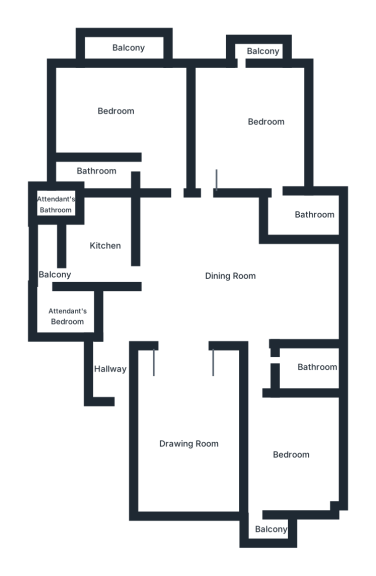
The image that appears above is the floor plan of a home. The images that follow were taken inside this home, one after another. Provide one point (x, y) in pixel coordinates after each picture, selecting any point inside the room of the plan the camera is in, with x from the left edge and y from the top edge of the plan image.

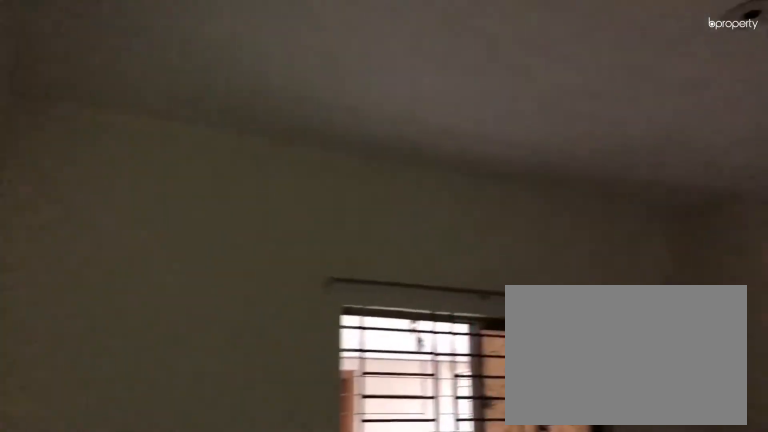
(280, 449)
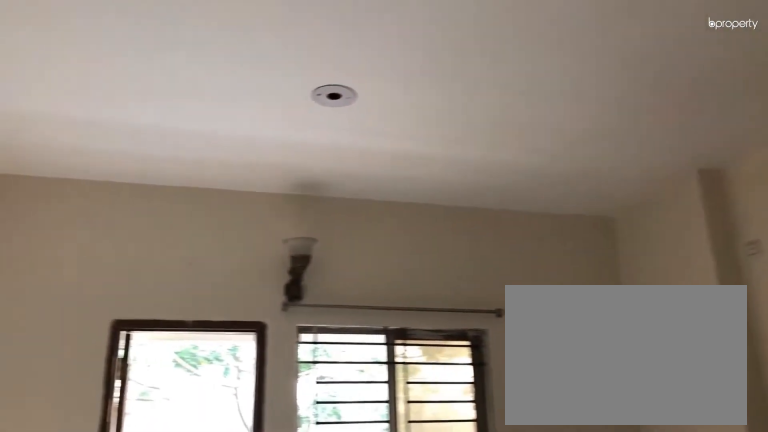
(253, 104)
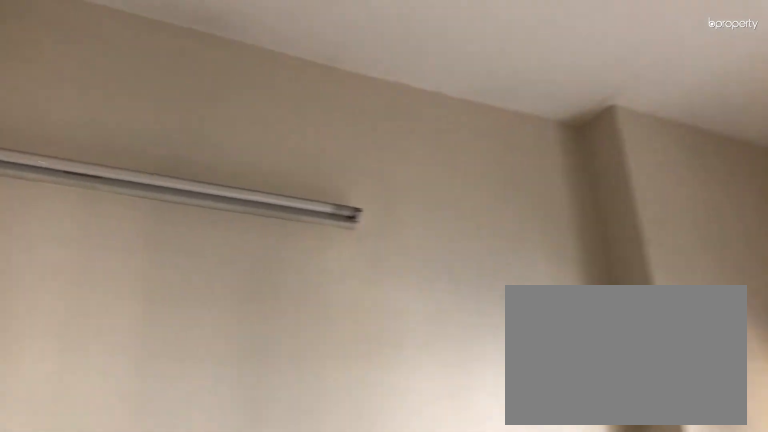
(253, 104)
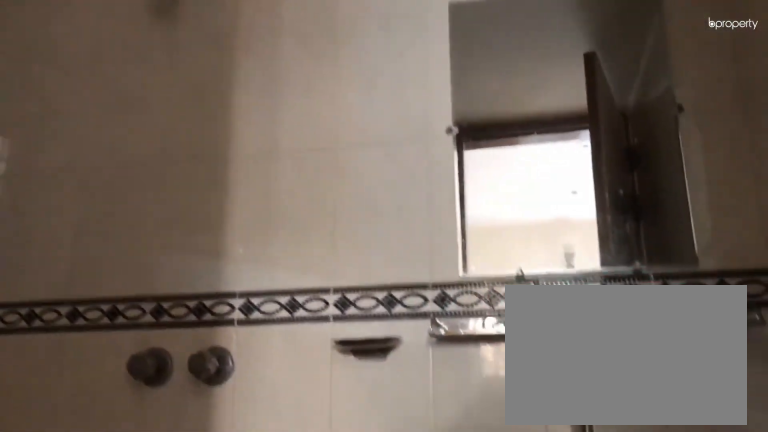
(296, 213)
